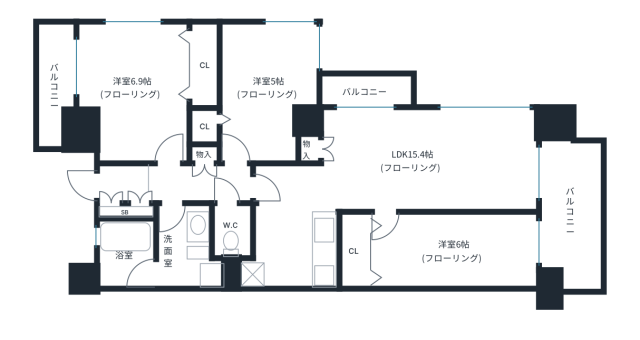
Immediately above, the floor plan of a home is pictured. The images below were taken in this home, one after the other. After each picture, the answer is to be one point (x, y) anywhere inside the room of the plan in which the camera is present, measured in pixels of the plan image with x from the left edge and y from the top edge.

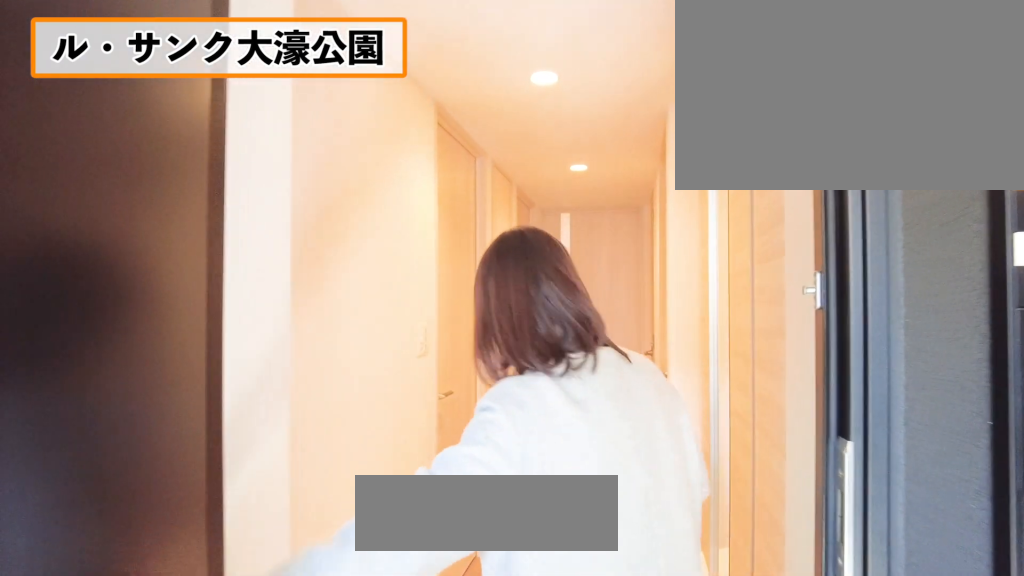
(116, 186)
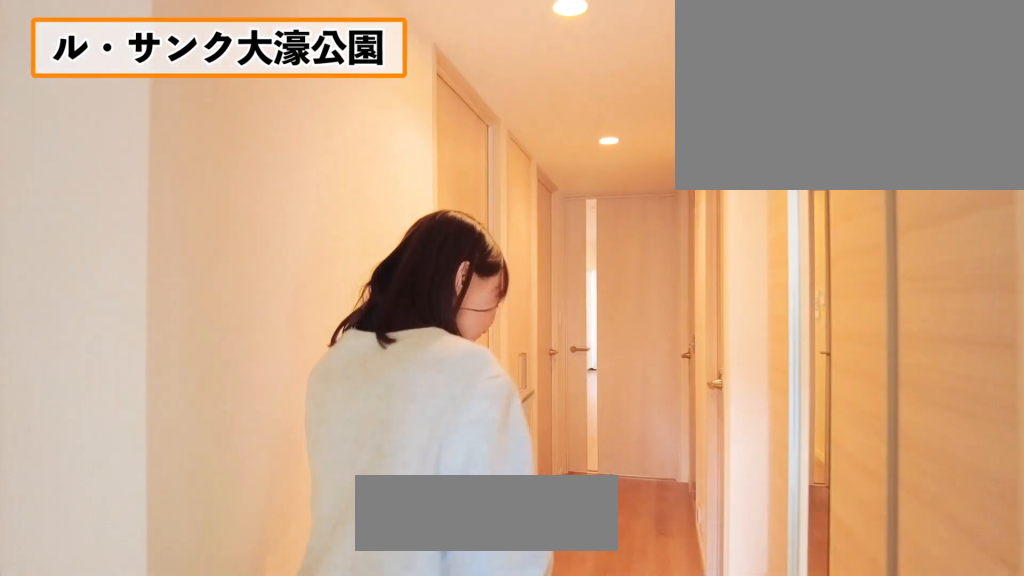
(116, 186)
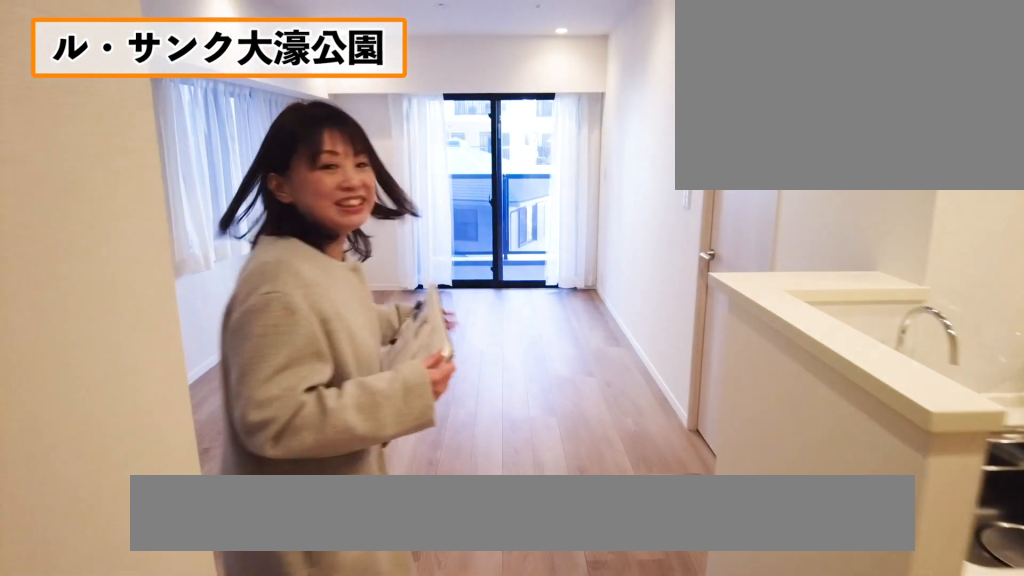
(420, 168)
